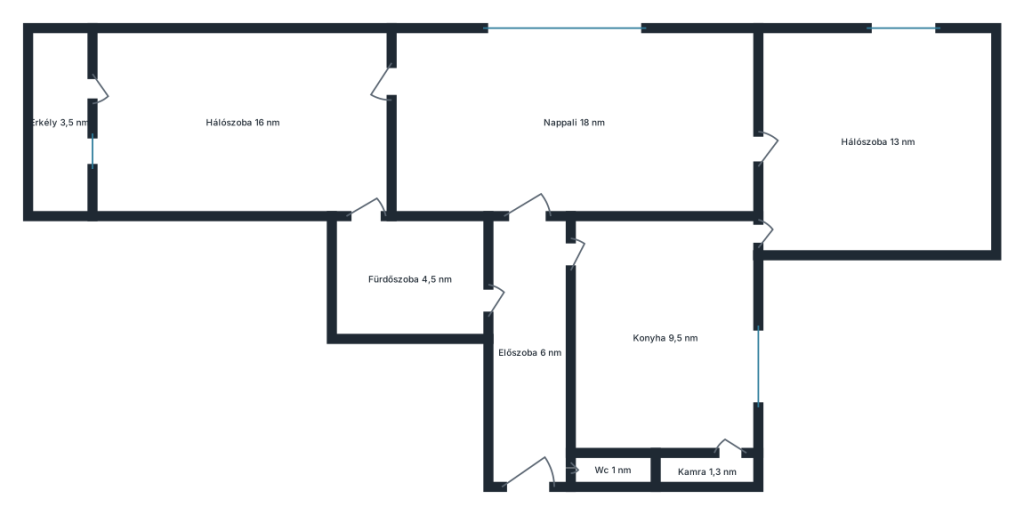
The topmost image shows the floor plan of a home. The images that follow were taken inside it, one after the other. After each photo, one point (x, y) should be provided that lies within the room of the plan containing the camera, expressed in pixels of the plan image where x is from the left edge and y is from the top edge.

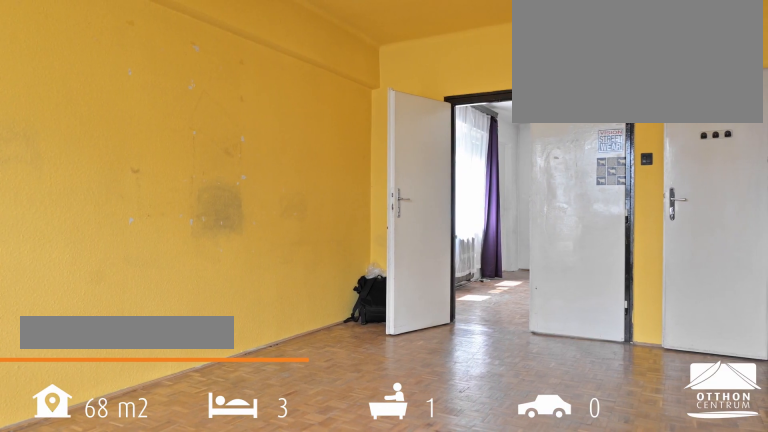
(250, 130)
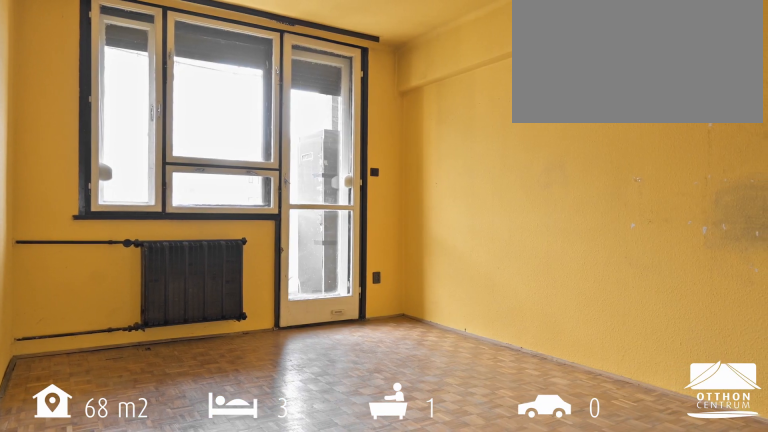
(250, 130)
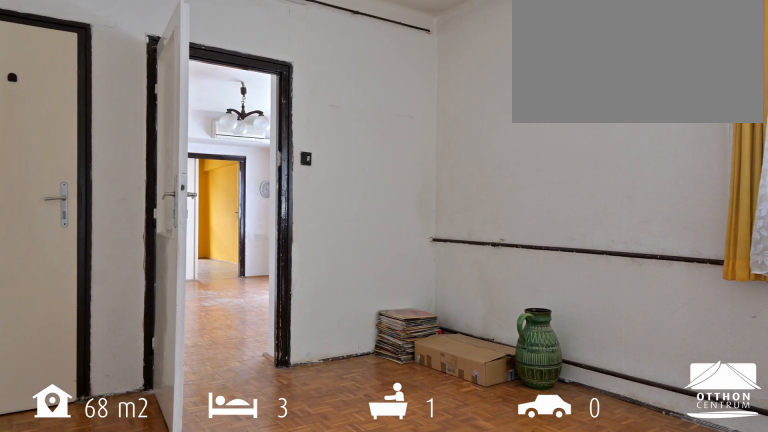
(883, 144)
